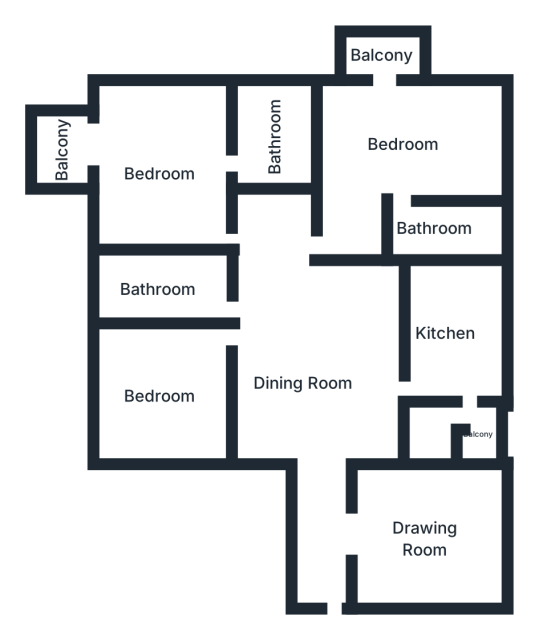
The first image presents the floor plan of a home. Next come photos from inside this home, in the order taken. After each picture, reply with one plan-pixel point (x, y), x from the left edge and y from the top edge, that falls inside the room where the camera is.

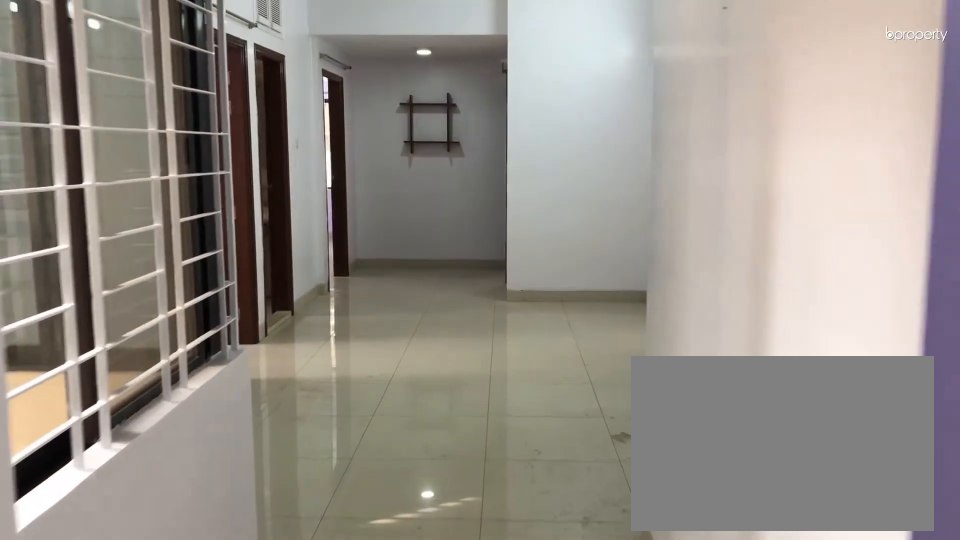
(302, 385)
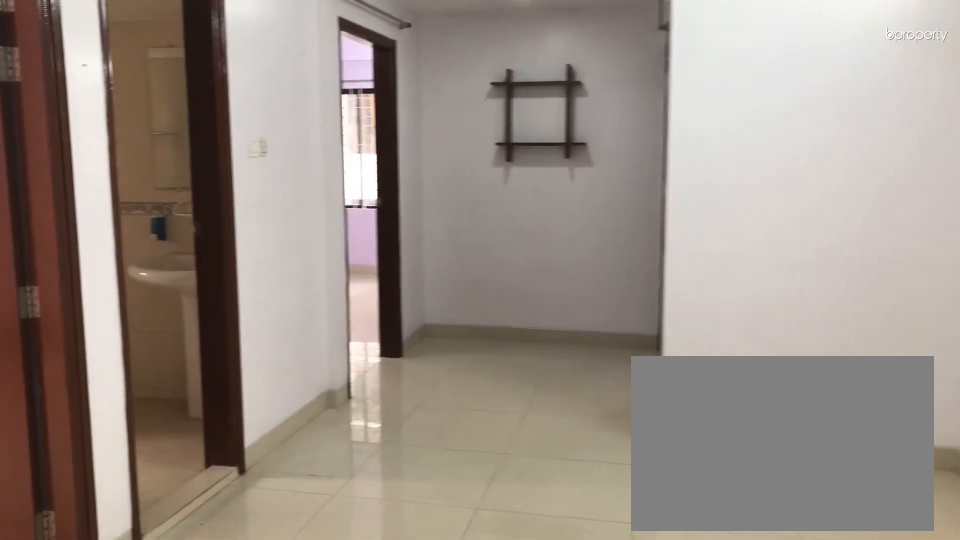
(302, 385)
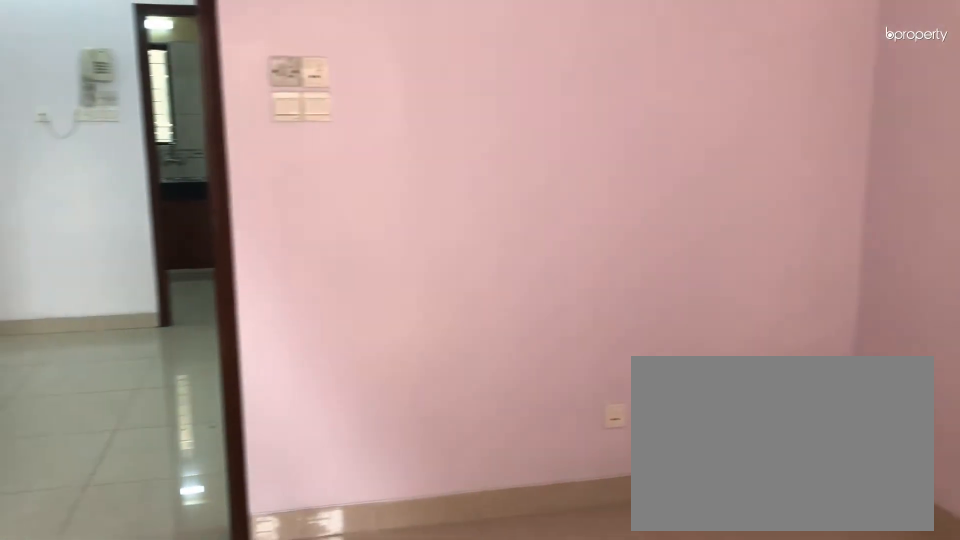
(156, 394)
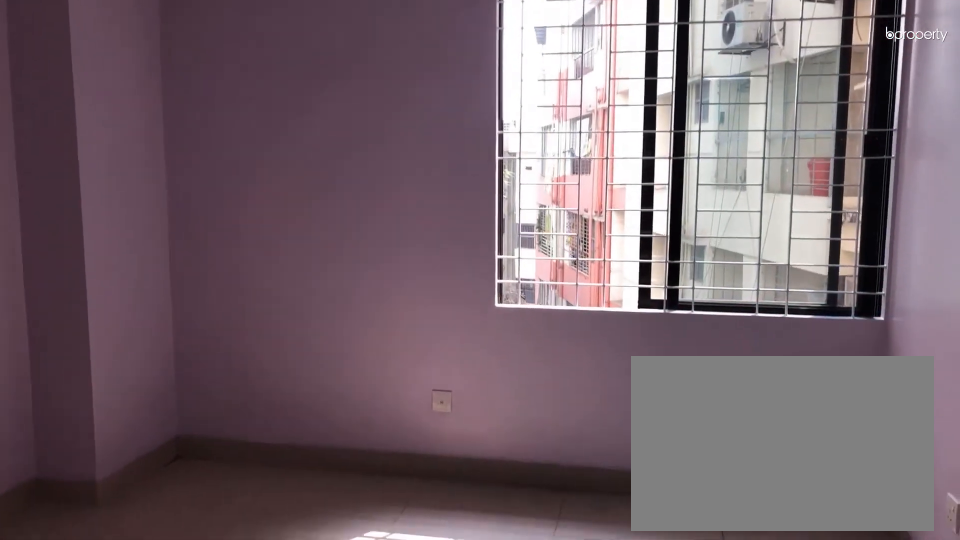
(157, 396)
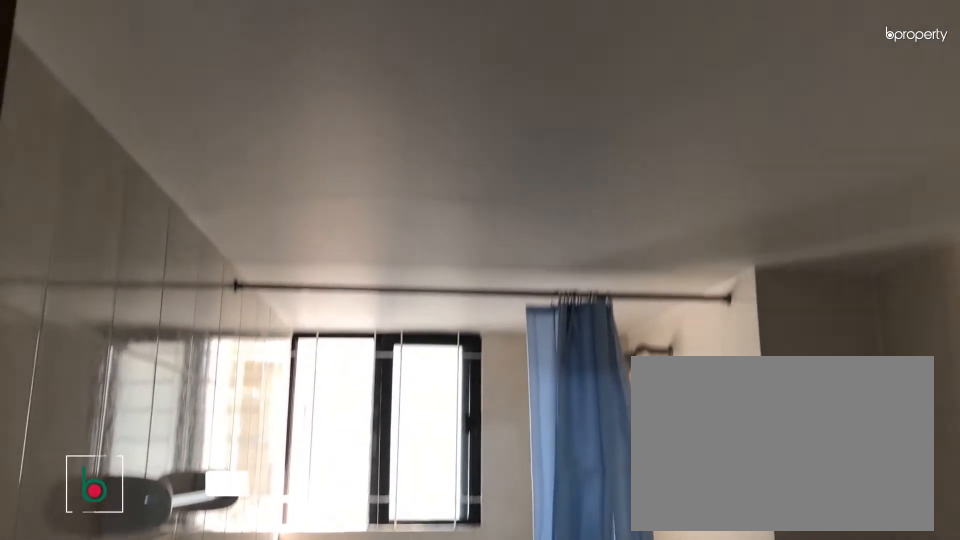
(161, 288)
